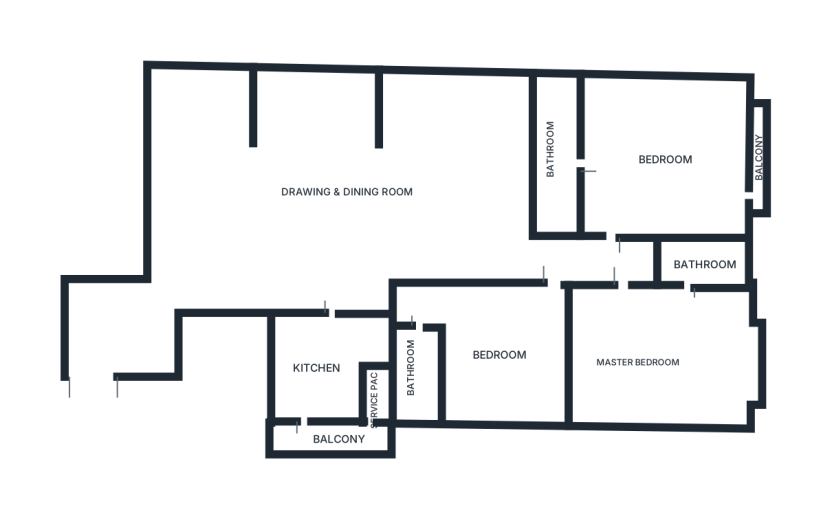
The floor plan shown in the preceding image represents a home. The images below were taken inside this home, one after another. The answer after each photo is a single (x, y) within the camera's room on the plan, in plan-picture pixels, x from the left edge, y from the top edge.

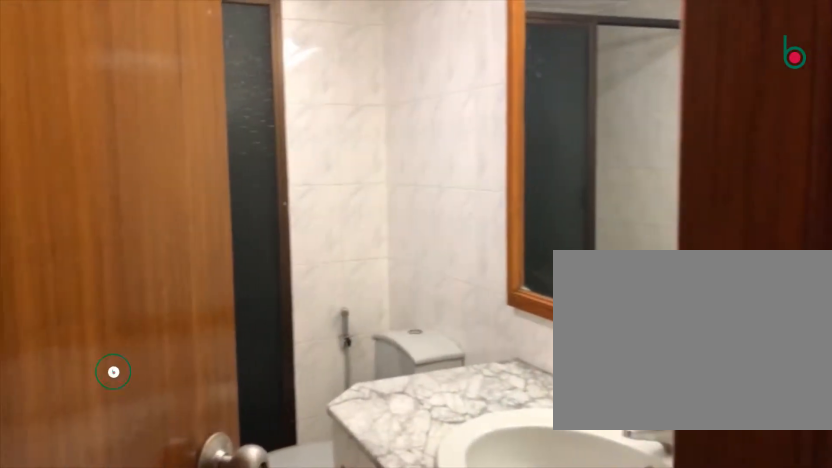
(422, 358)
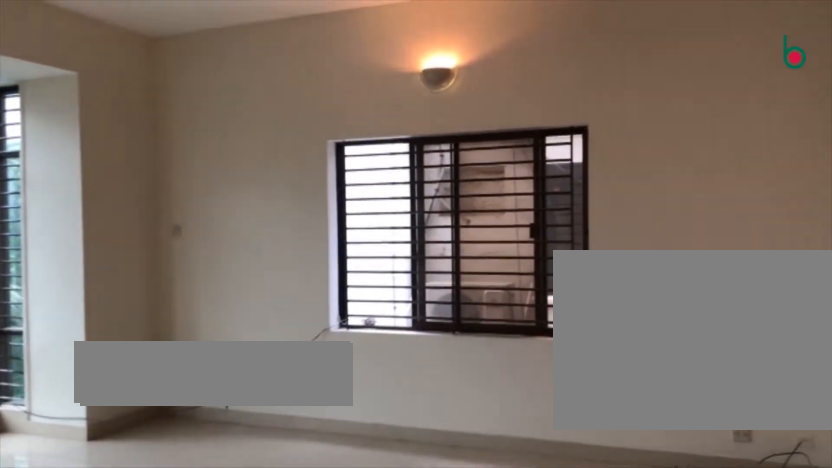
(655, 354)
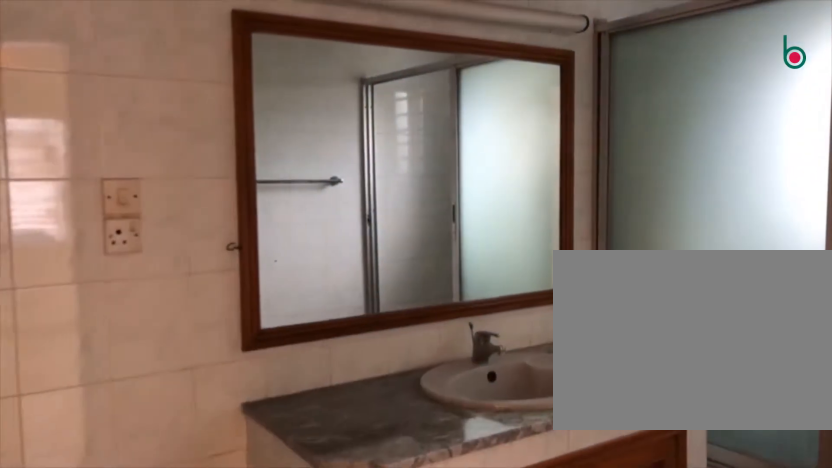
(688, 280)
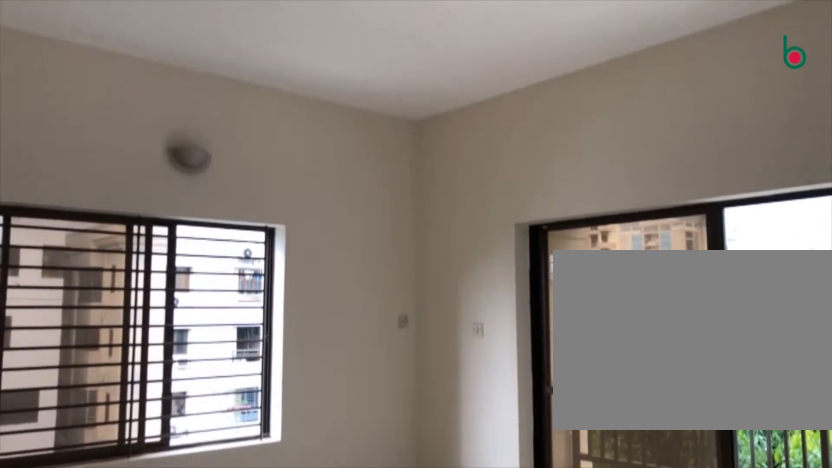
(667, 168)
